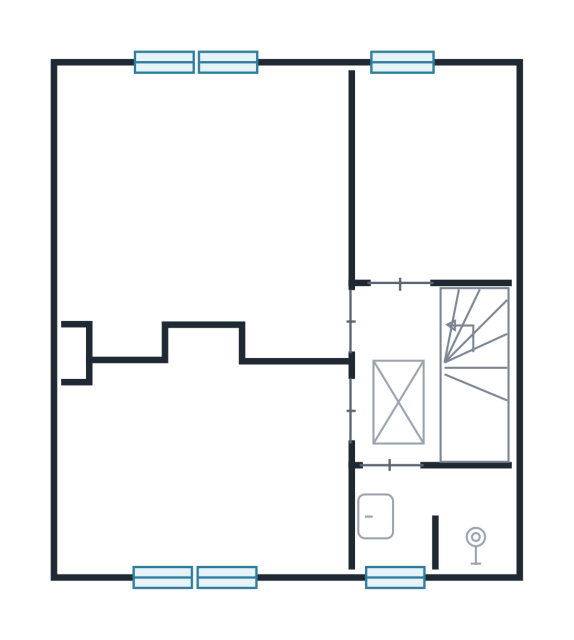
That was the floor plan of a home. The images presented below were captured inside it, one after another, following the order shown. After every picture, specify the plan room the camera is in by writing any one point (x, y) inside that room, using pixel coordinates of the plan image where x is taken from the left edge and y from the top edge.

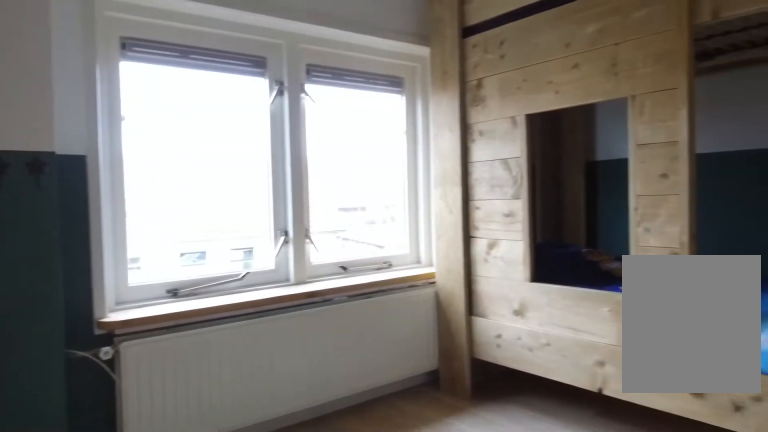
(208, 463)
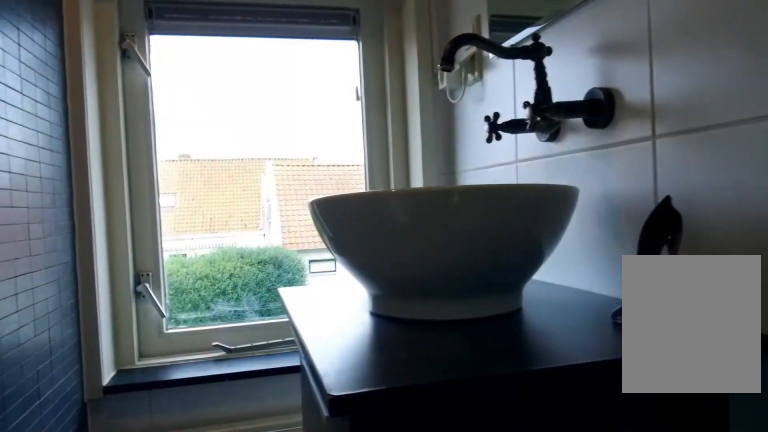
(434, 515)
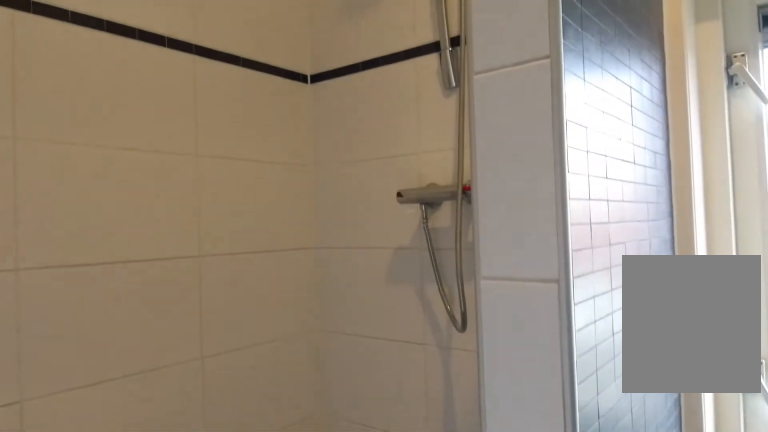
(434, 515)
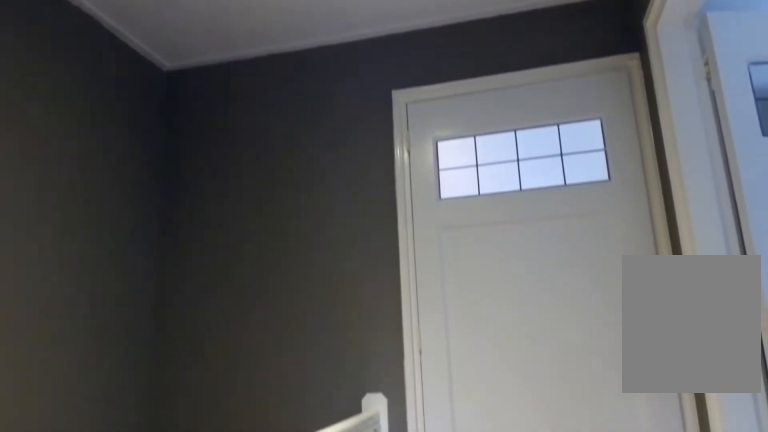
(399, 374)
